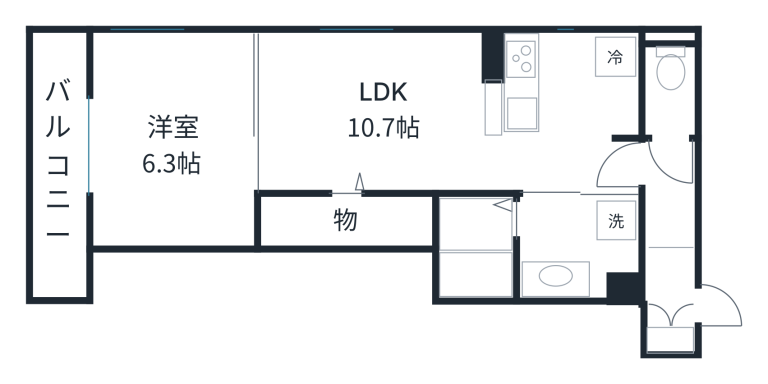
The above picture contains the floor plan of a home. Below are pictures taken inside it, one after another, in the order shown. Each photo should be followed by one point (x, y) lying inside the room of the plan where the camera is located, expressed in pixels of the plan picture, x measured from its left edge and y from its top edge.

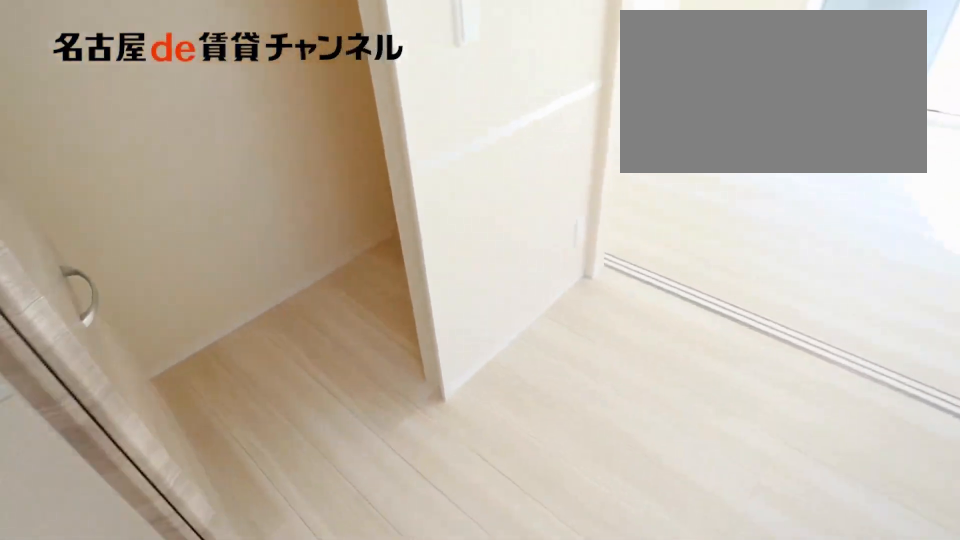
(370, 114)
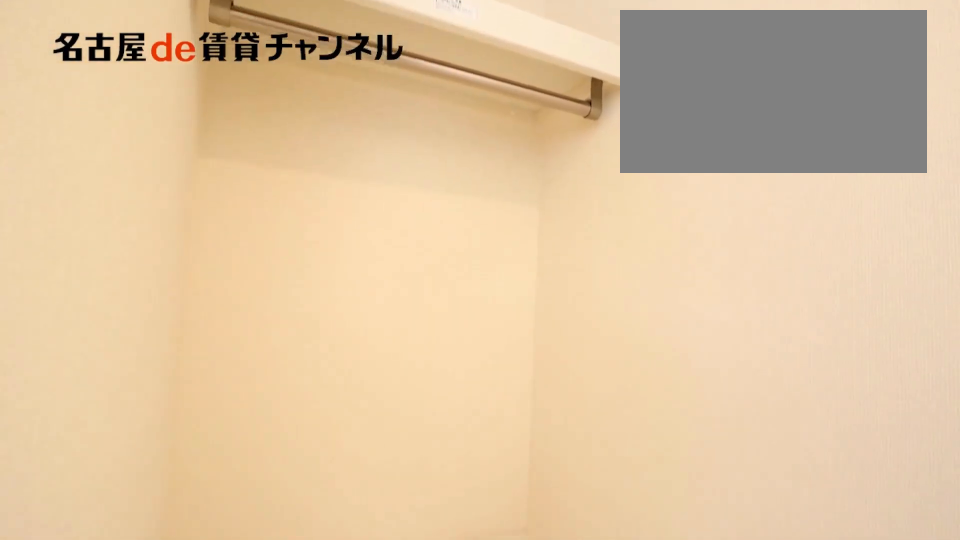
(346, 223)
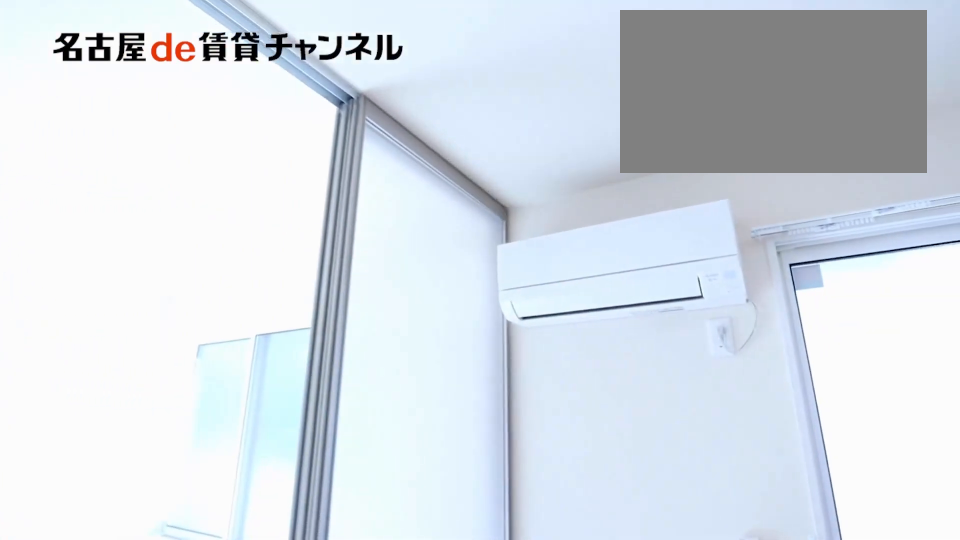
(372, 112)
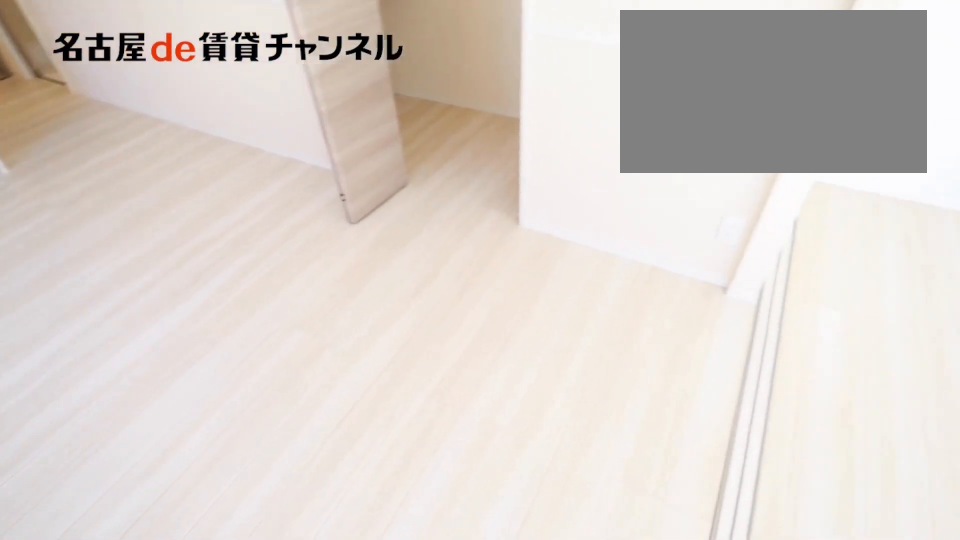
(372, 112)
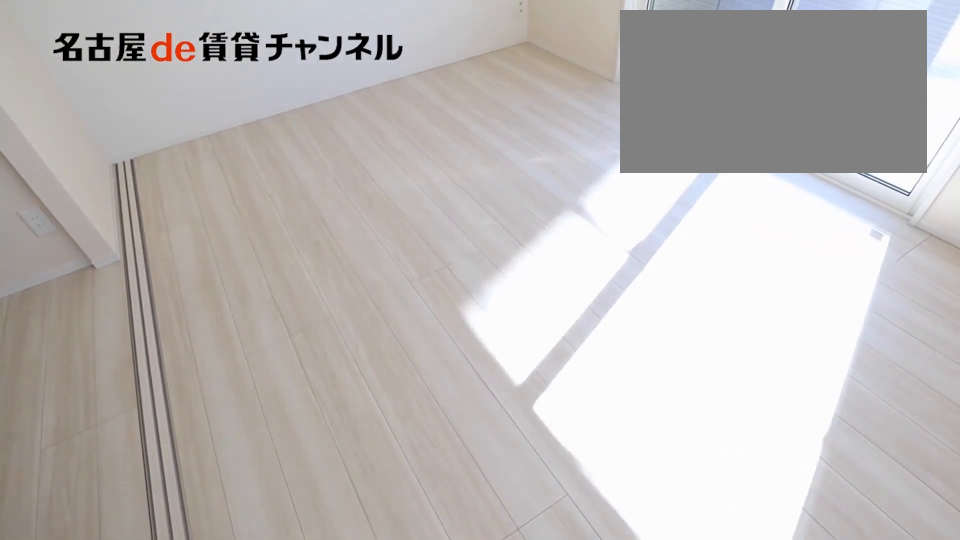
(173, 140)
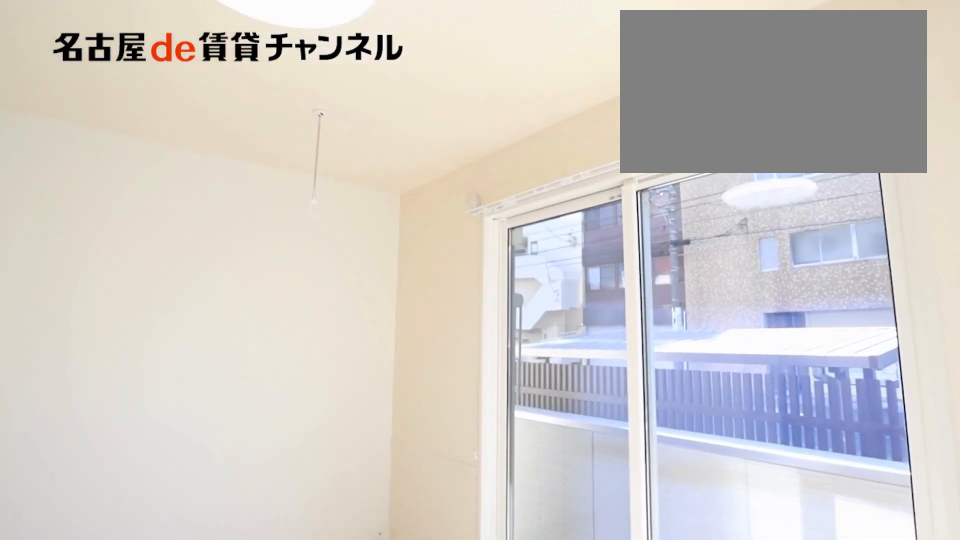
(173, 140)
